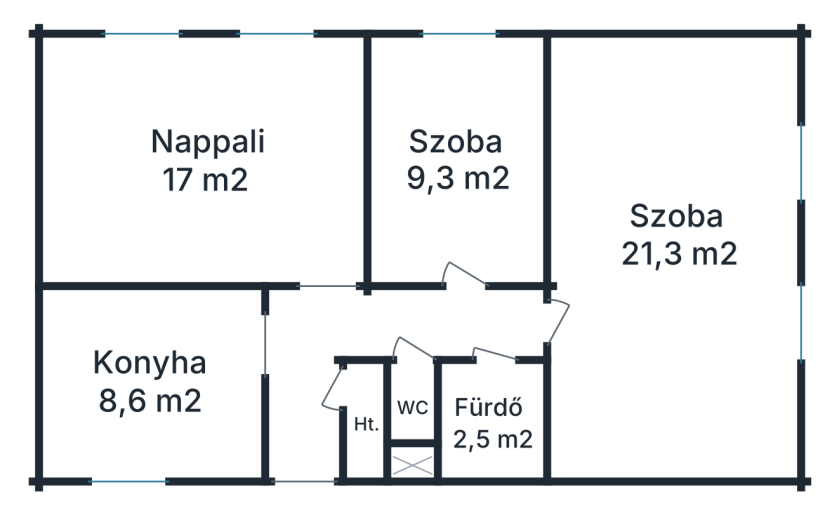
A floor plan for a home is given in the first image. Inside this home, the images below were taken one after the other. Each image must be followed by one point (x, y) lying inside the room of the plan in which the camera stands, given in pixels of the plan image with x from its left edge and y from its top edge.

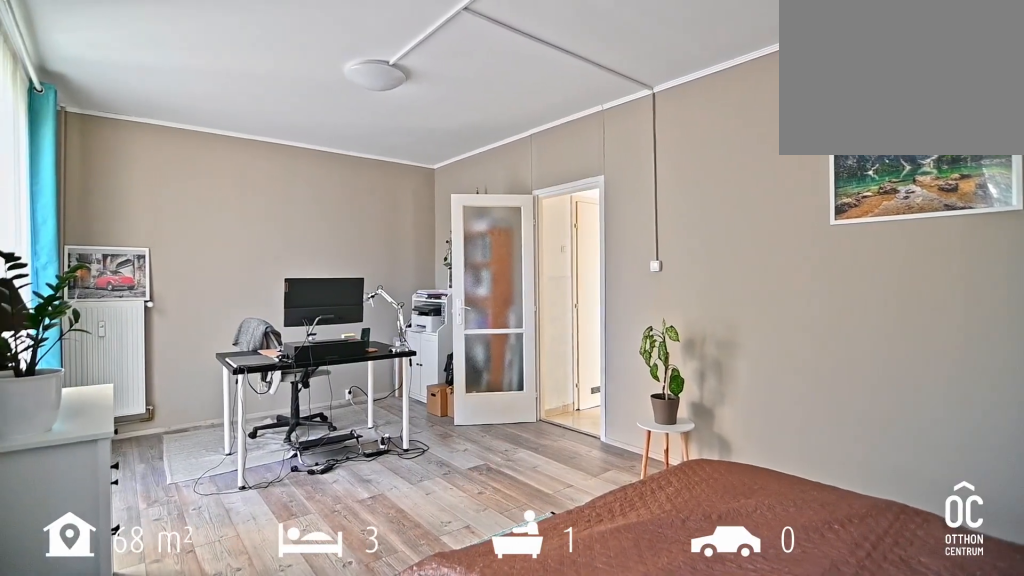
(673, 251)
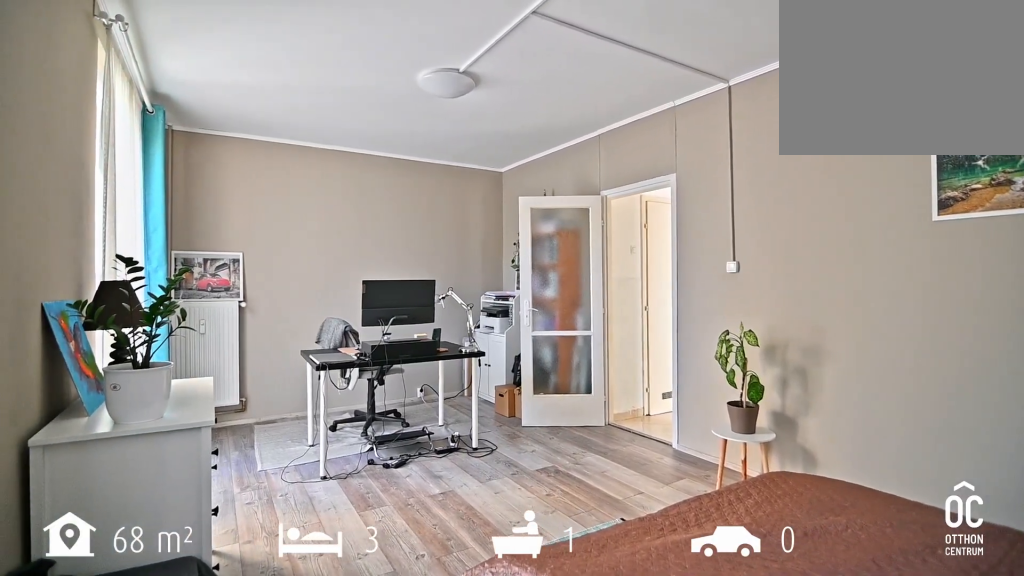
(673, 251)
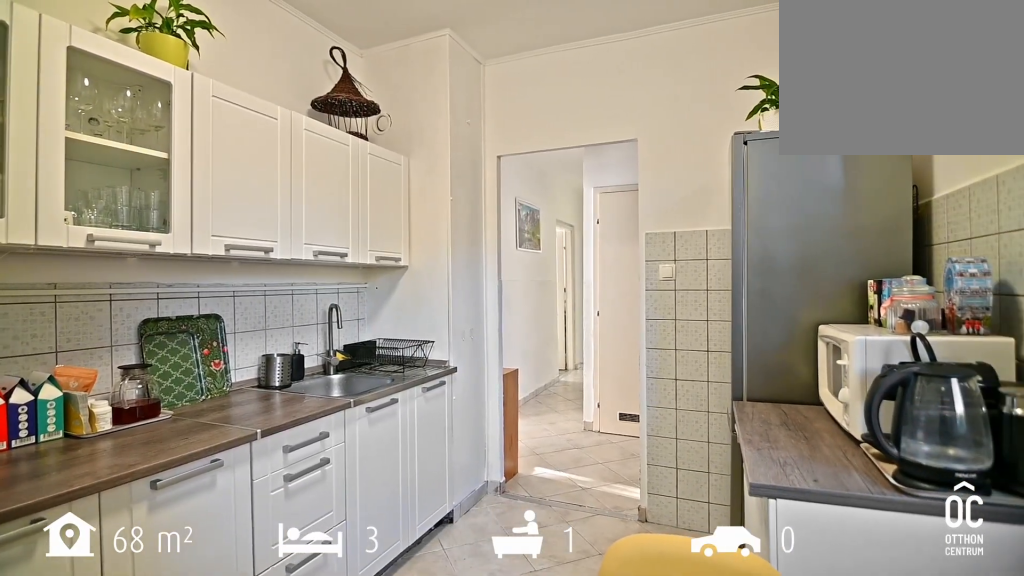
(158, 376)
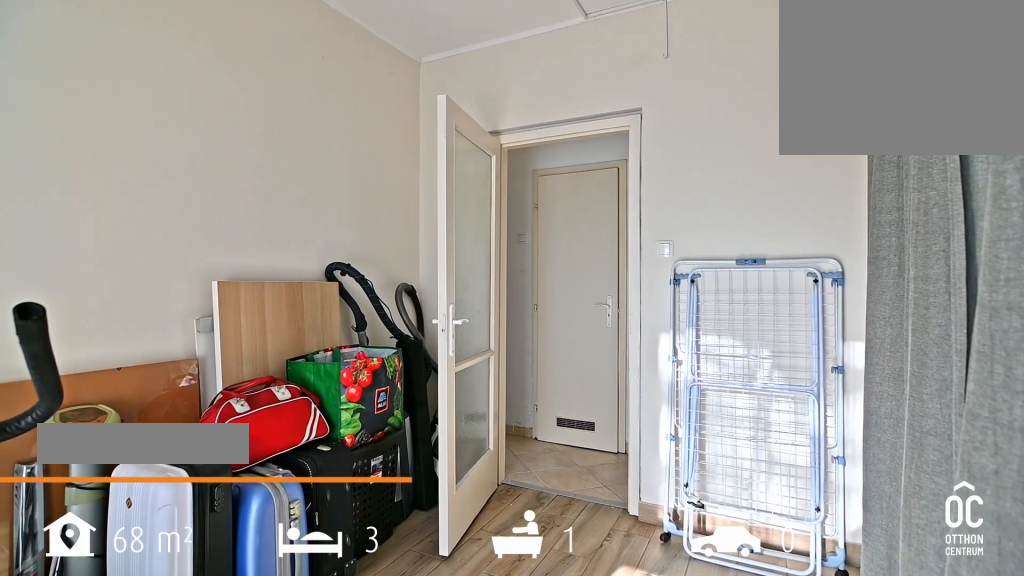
(464, 168)
